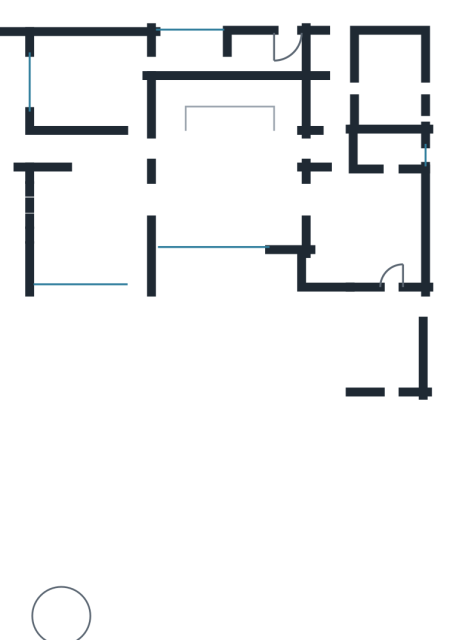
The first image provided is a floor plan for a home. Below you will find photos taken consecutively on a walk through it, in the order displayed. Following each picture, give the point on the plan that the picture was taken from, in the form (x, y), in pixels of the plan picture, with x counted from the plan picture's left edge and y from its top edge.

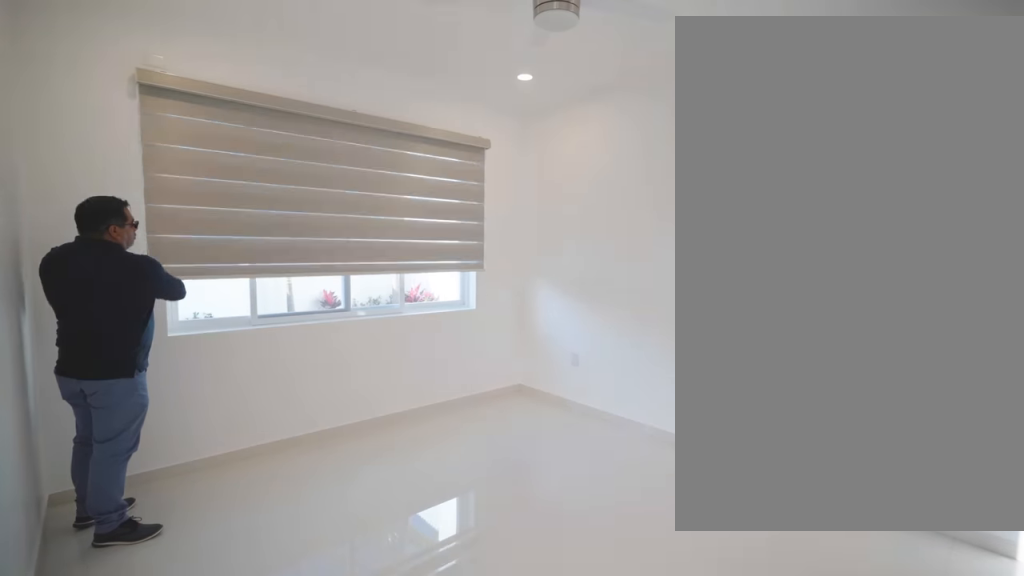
(134, 106)
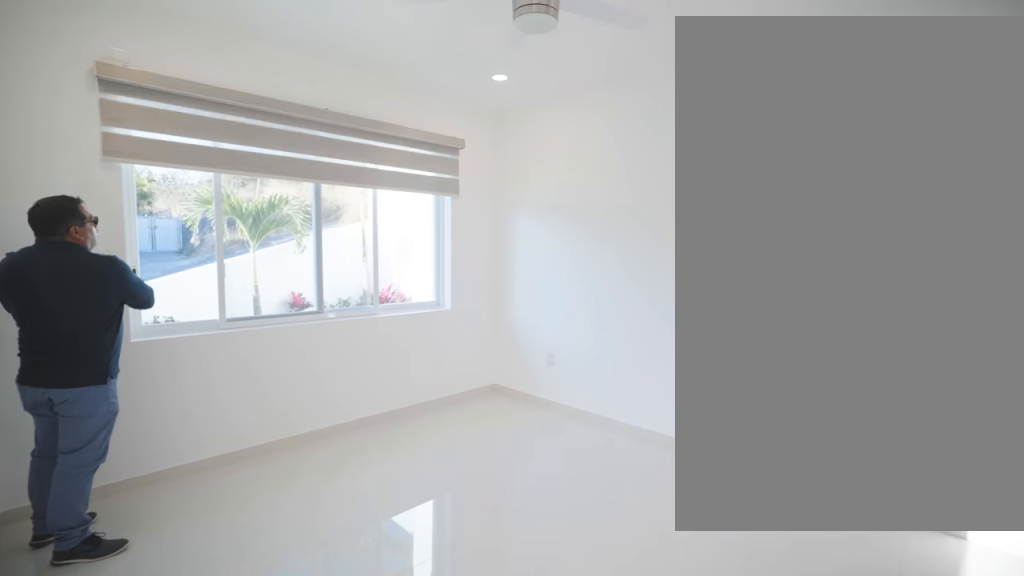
(134, 106)
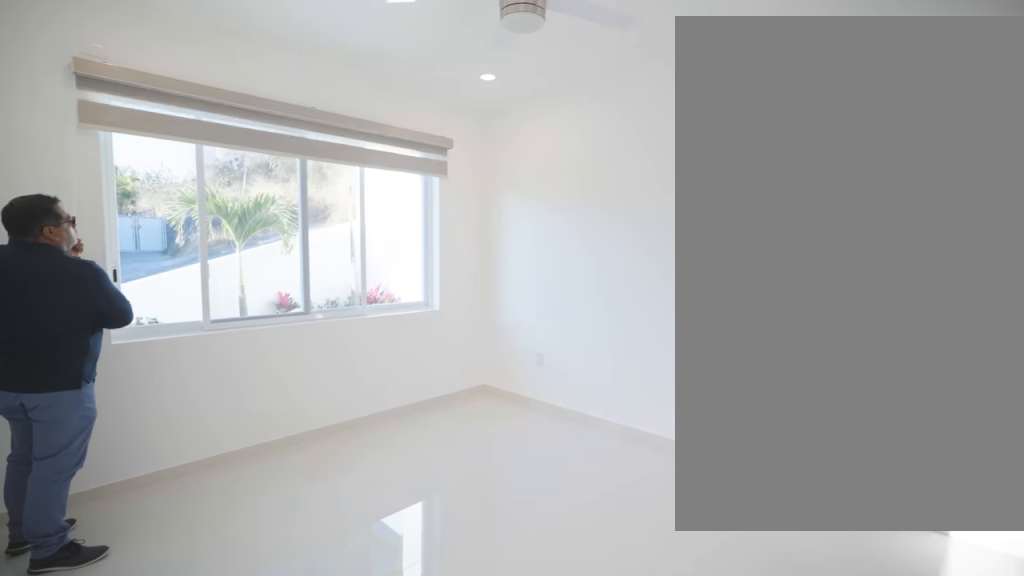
(134, 106)
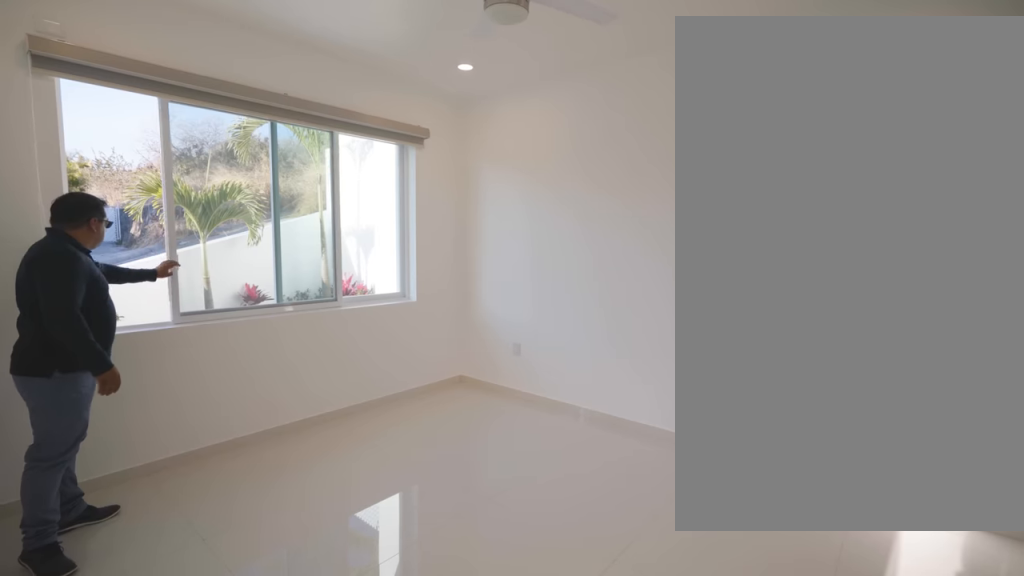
(133, 106)
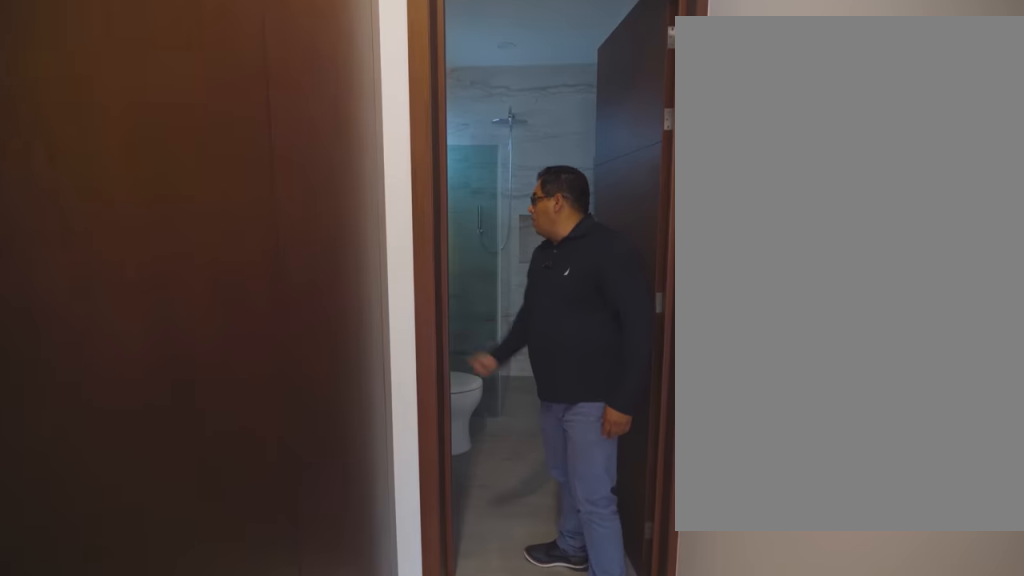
(186, 58)
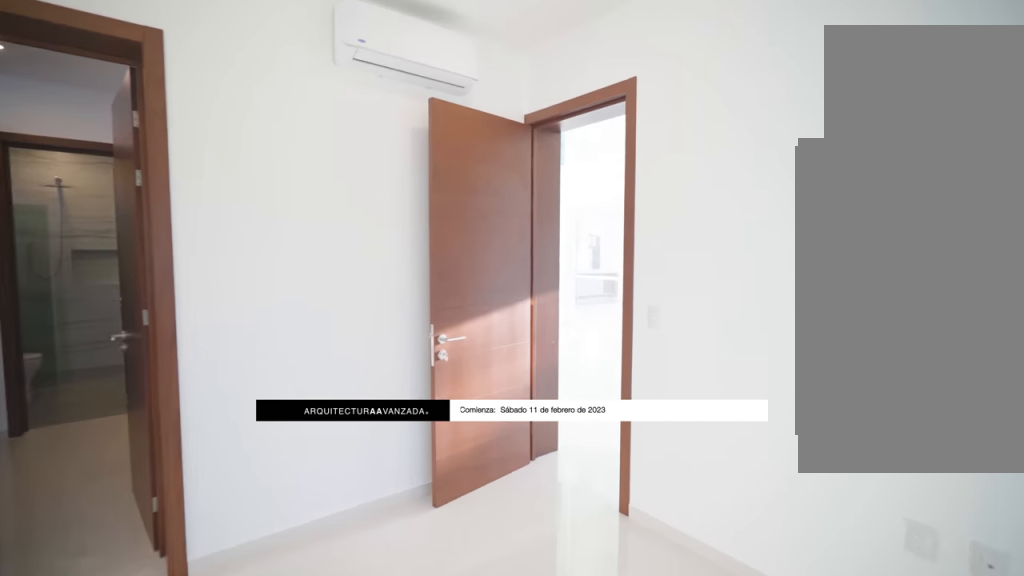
(117, 98)
